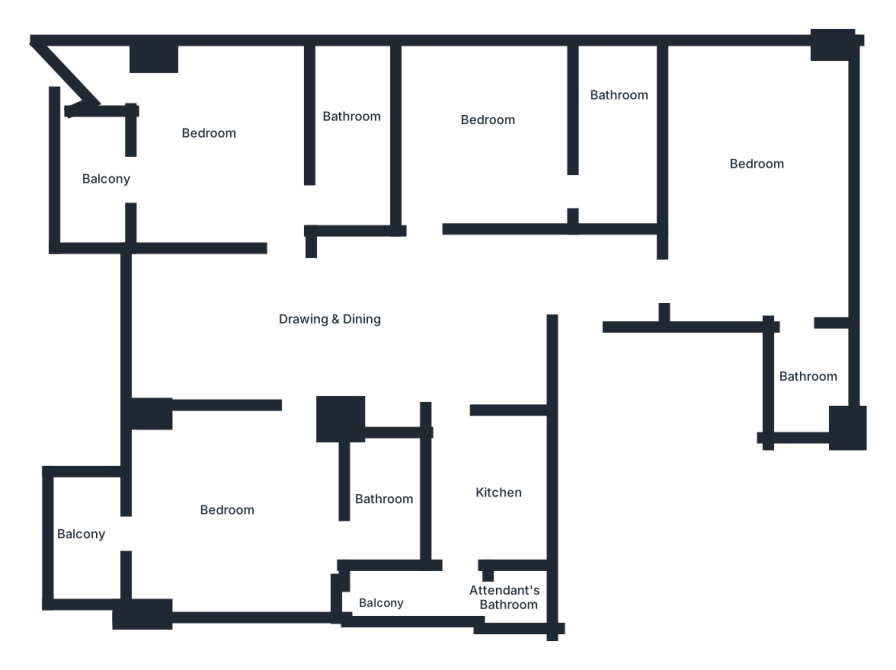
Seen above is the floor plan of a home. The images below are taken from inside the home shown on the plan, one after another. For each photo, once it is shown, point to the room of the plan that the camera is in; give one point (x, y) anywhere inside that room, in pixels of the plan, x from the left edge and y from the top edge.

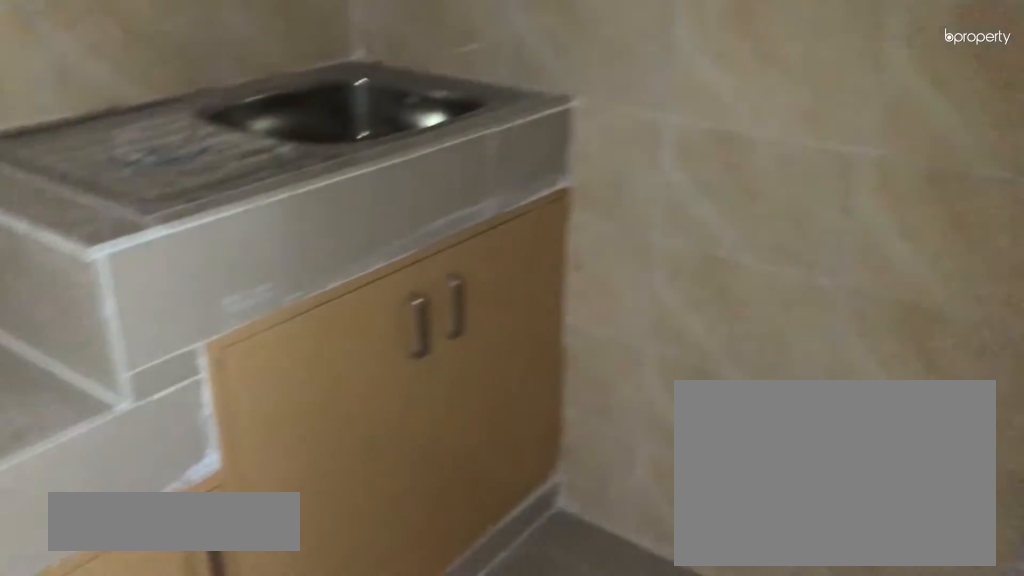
(488, 469)
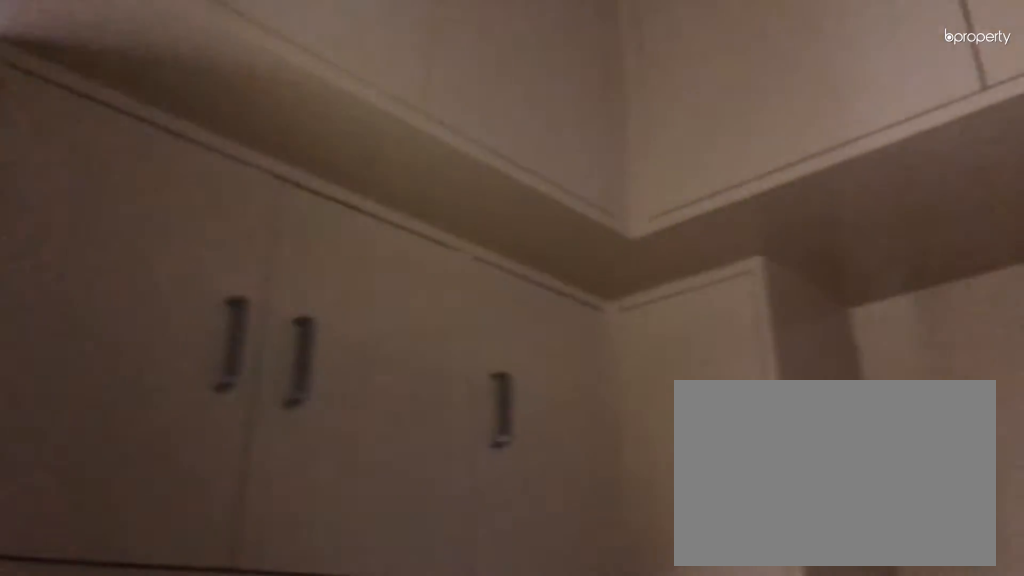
(488, 469)
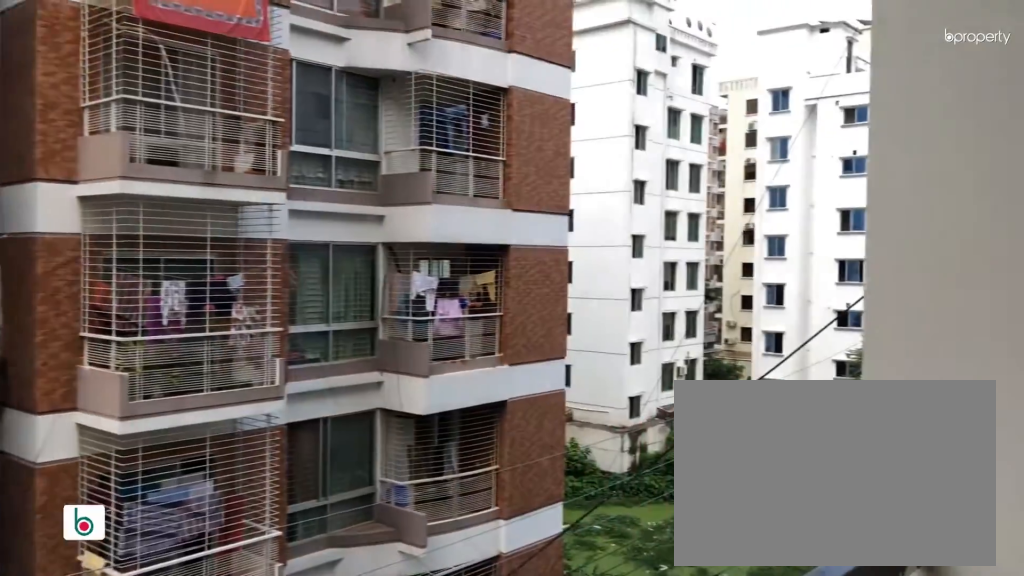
(101, 180)
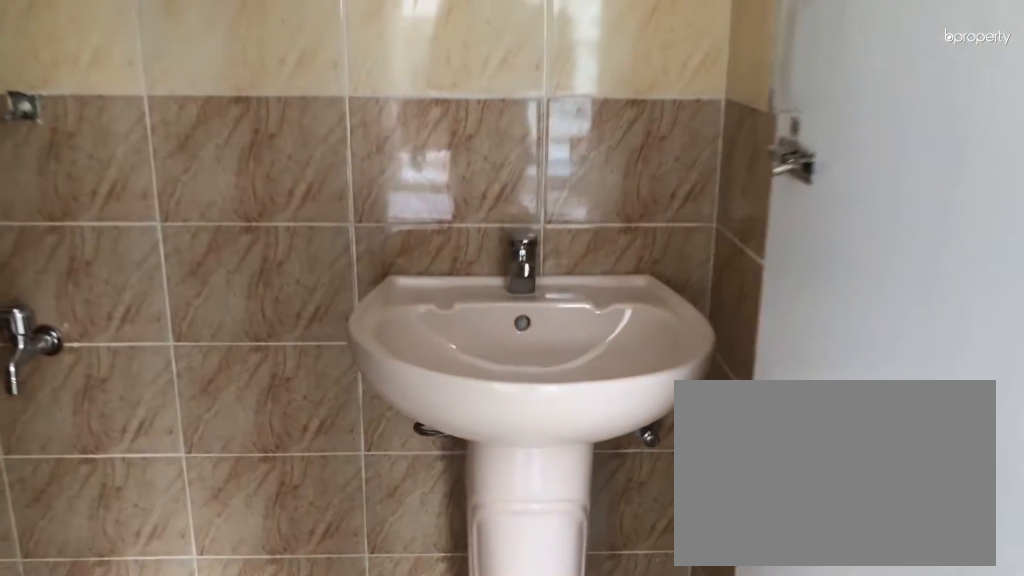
(387, 499)
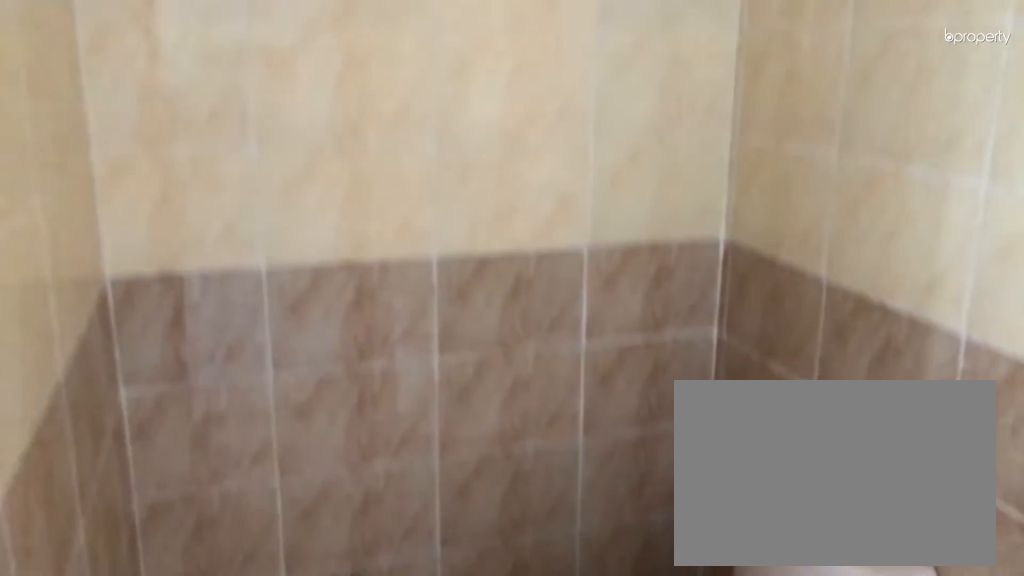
(387, 499)
